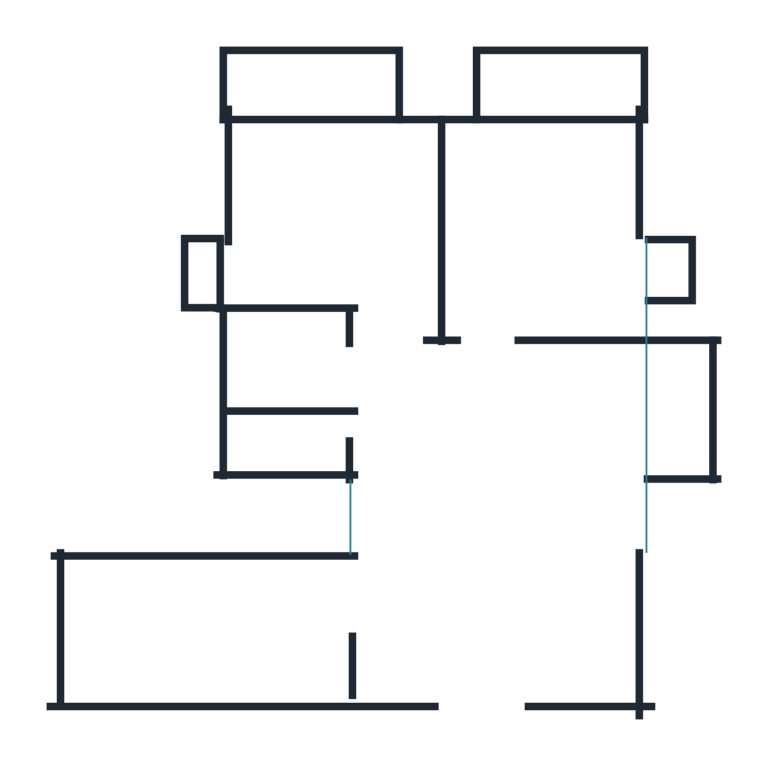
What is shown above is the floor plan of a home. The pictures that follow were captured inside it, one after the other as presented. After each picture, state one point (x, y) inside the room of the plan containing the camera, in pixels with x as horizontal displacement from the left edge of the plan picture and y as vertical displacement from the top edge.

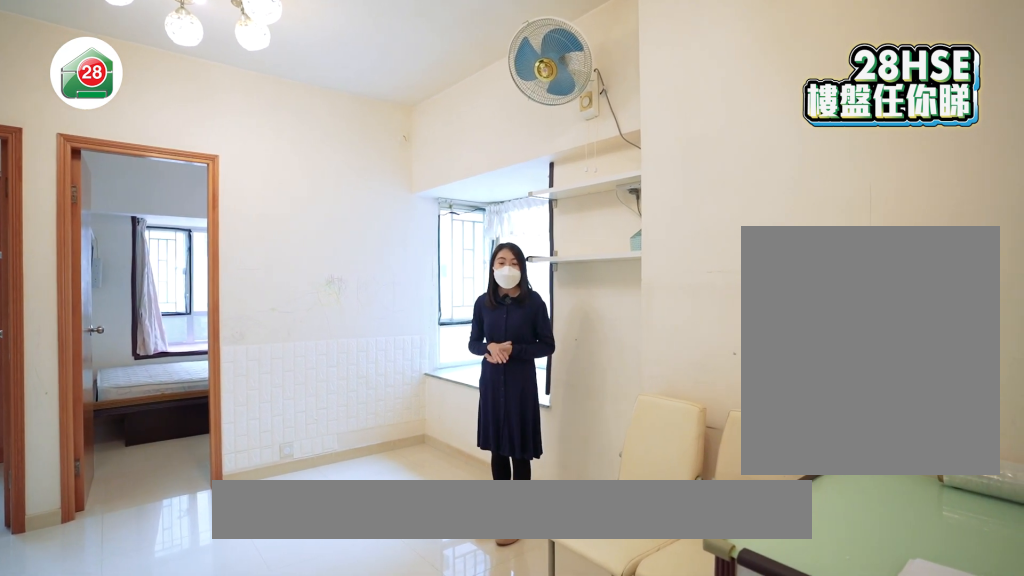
(501, 523)
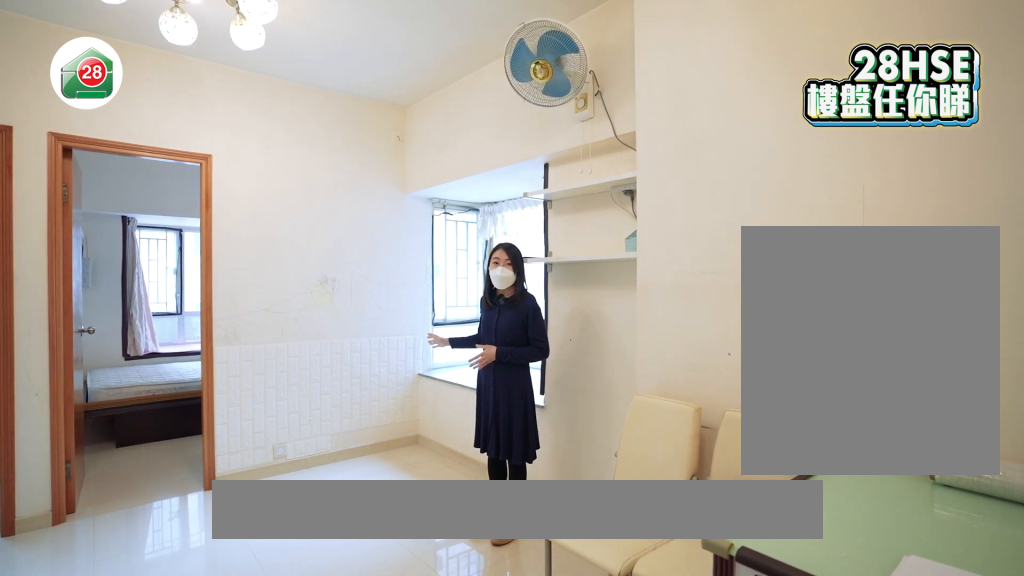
(501, 523)
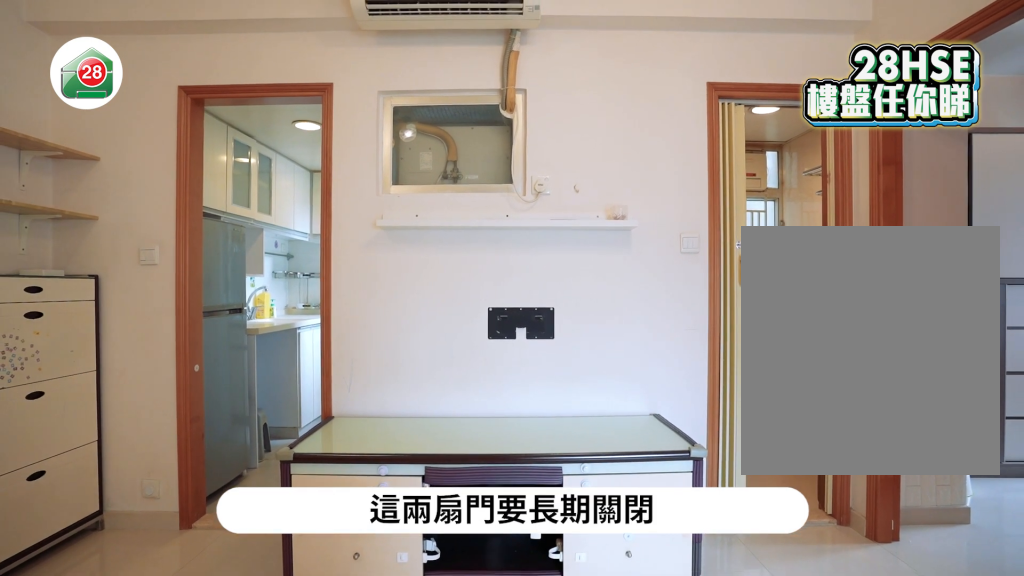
(500, 539)
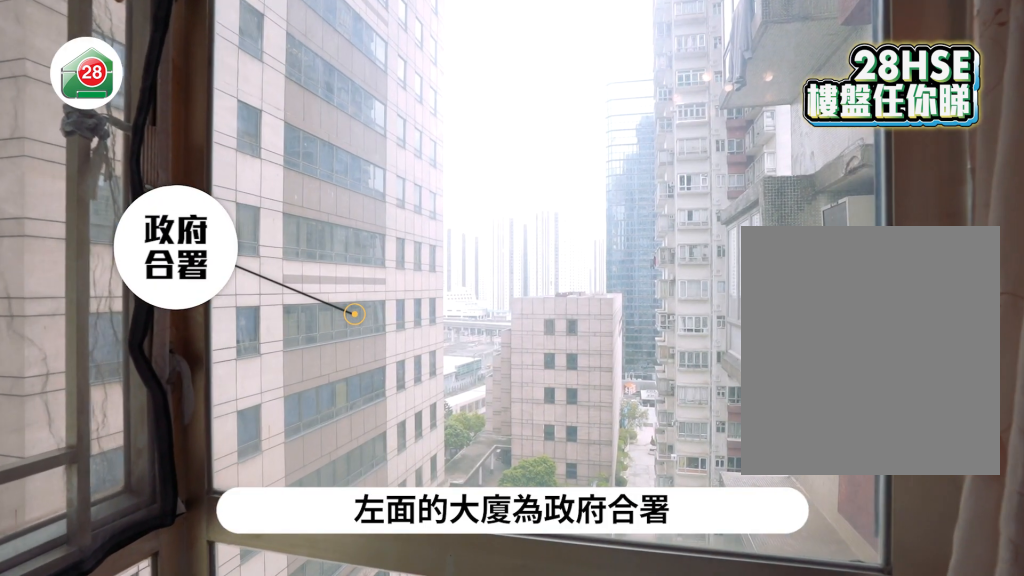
(500, 539)
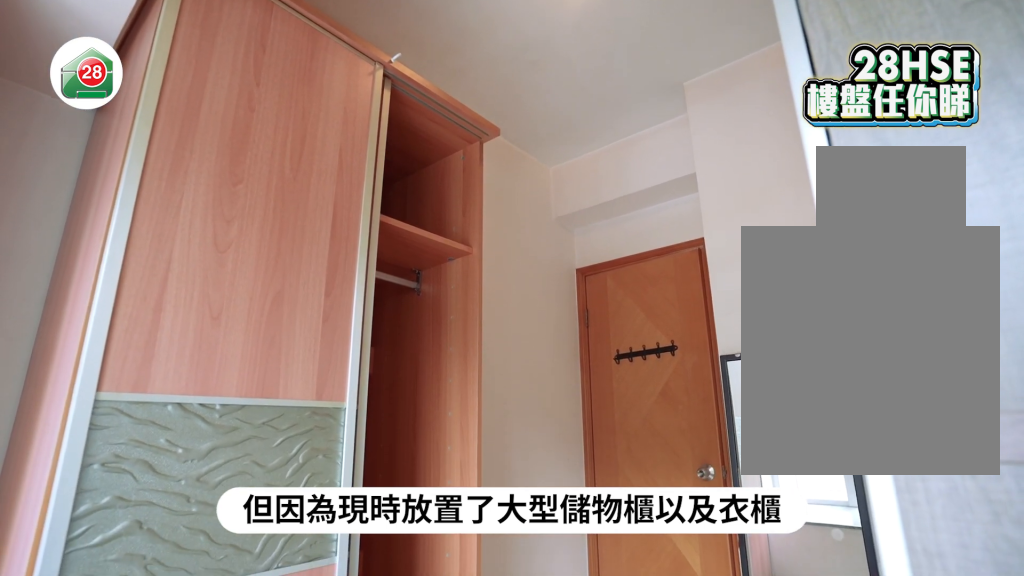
(337, 230)
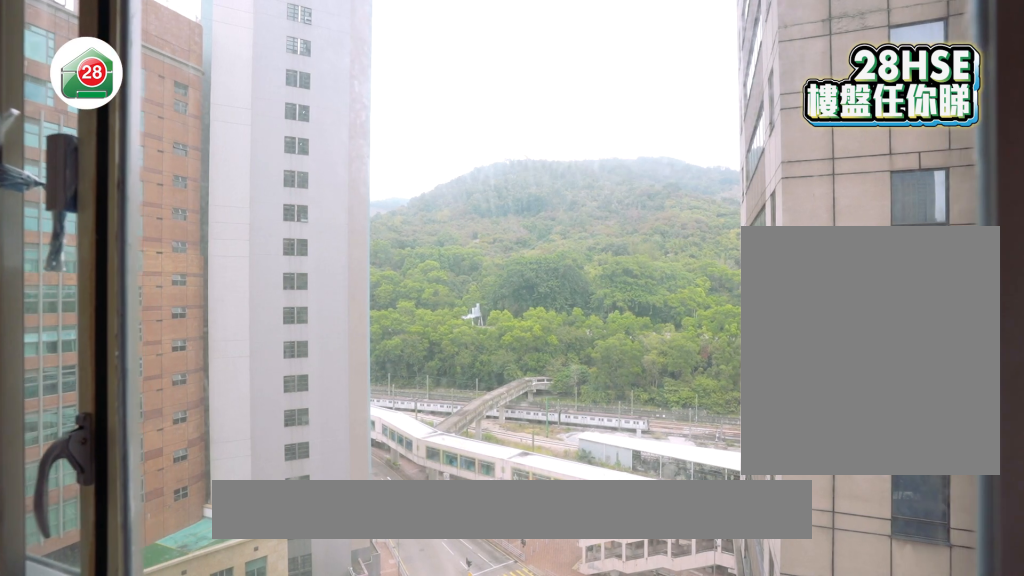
(336, 228)
